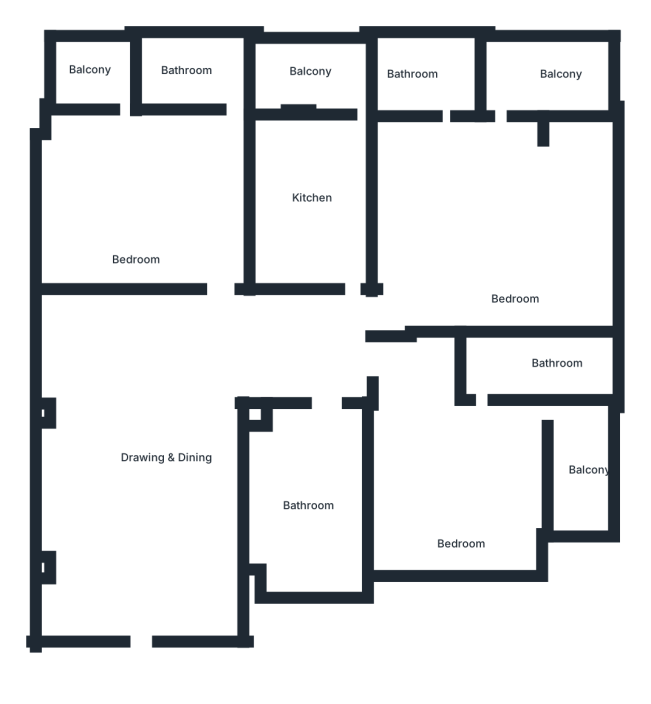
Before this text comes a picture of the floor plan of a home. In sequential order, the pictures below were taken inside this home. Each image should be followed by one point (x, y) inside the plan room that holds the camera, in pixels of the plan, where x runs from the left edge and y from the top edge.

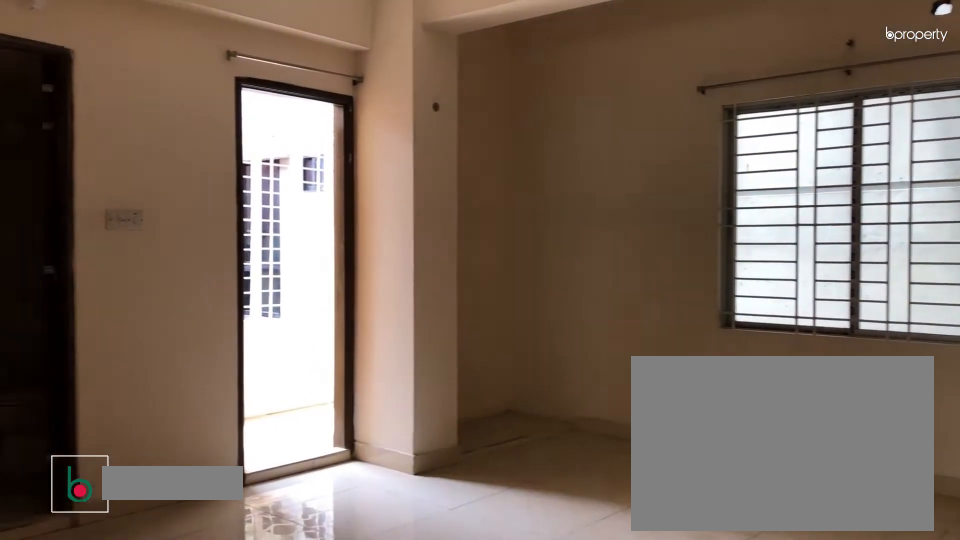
(514, 247)
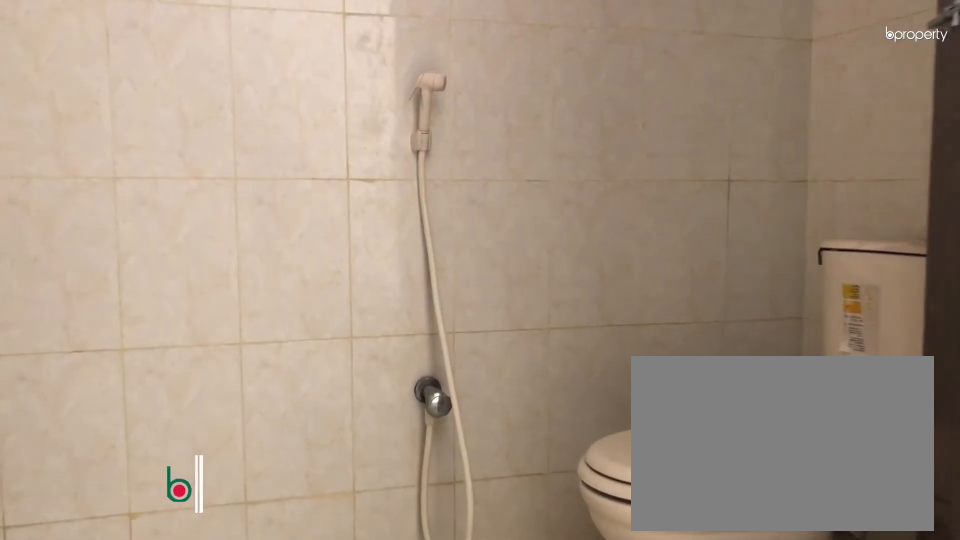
(428, 70)
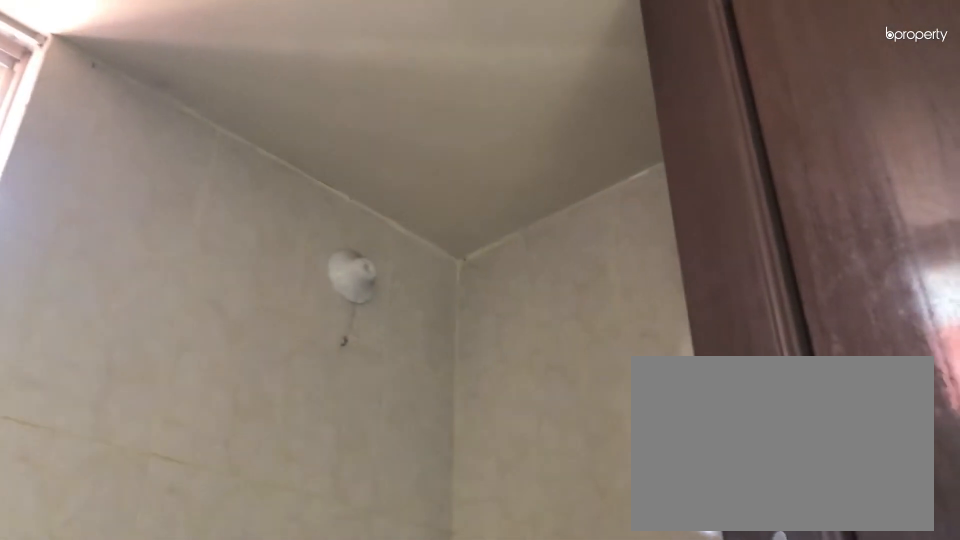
(428, 70)
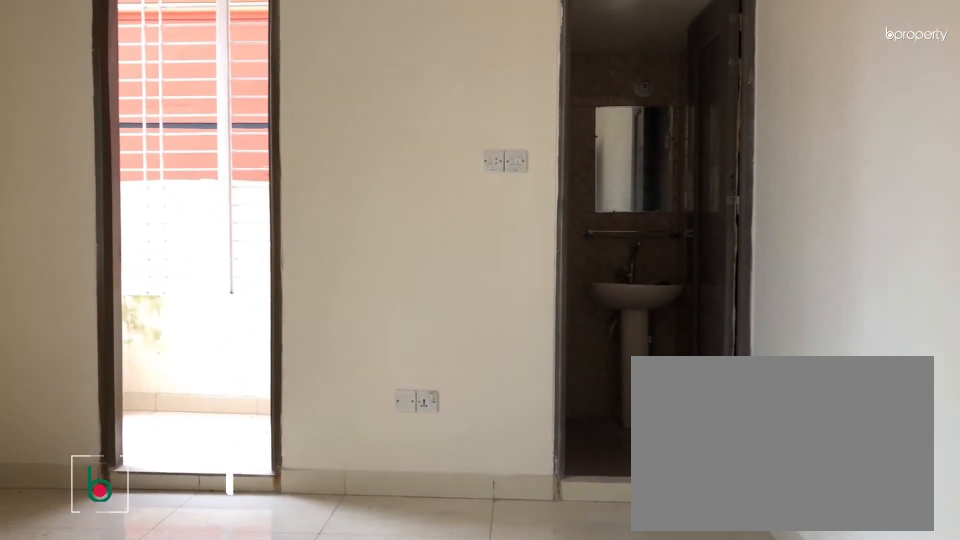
(146, 209)
